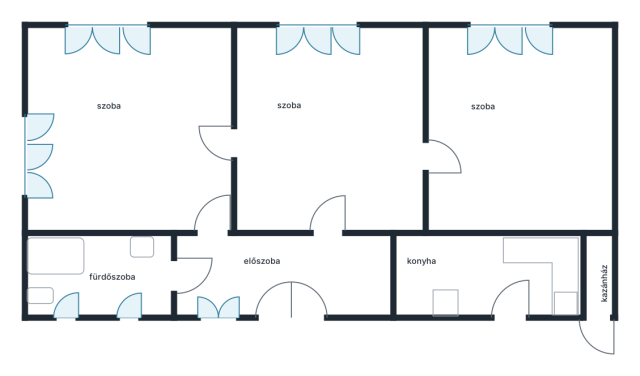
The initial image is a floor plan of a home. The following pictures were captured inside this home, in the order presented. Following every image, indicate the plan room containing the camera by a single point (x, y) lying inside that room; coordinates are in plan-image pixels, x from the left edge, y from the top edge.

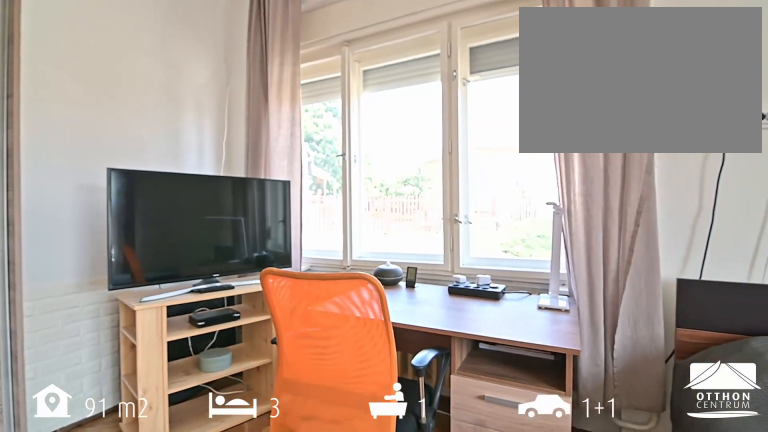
(130, 135)
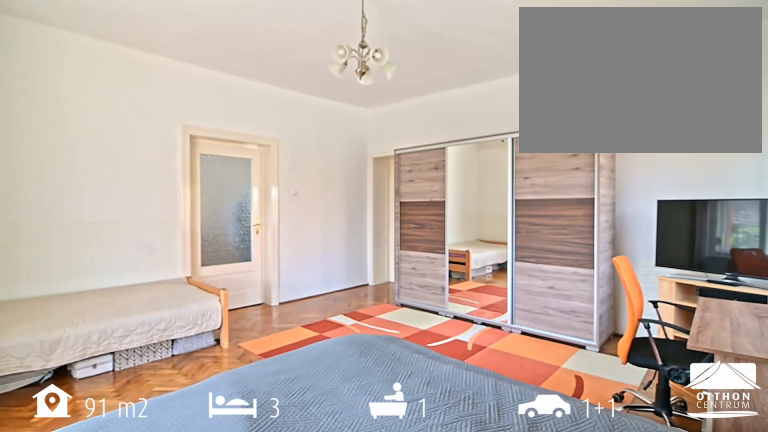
(130, 134)
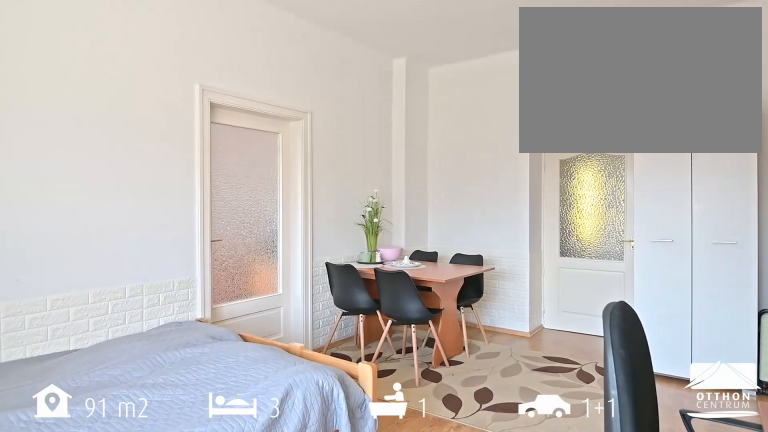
(324, 138)
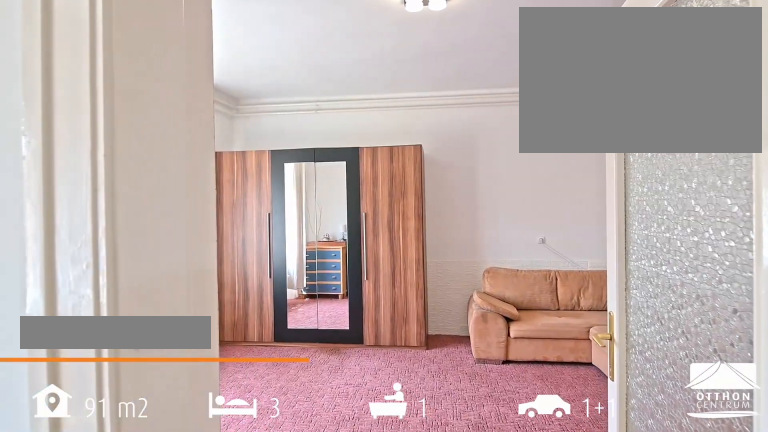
(522, 131)
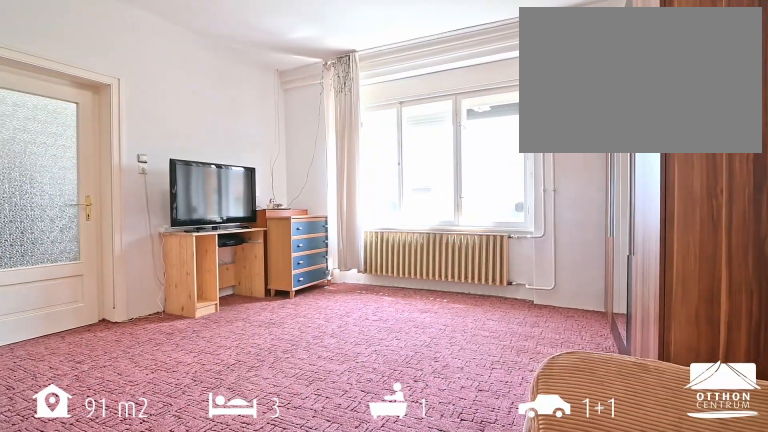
(522, 131)
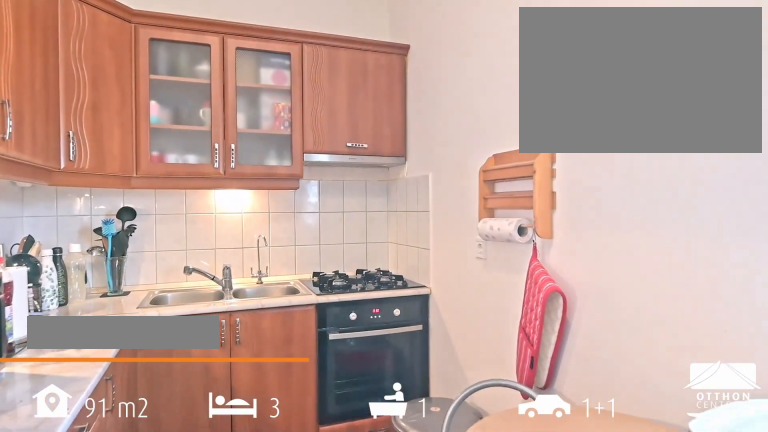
(482, 279)
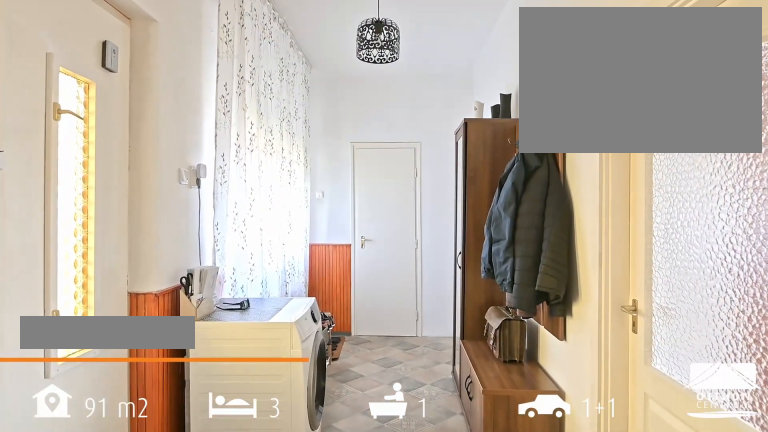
(277, 272)
